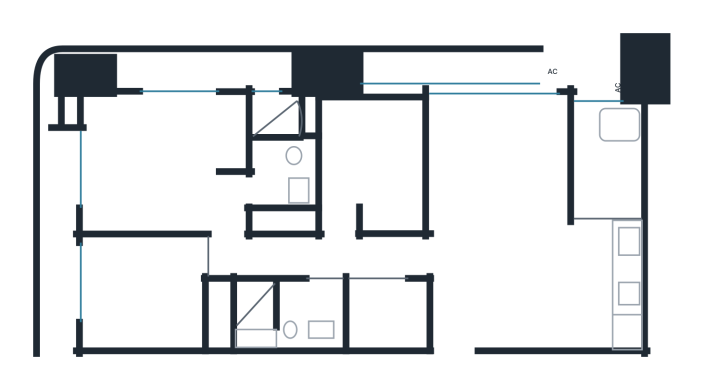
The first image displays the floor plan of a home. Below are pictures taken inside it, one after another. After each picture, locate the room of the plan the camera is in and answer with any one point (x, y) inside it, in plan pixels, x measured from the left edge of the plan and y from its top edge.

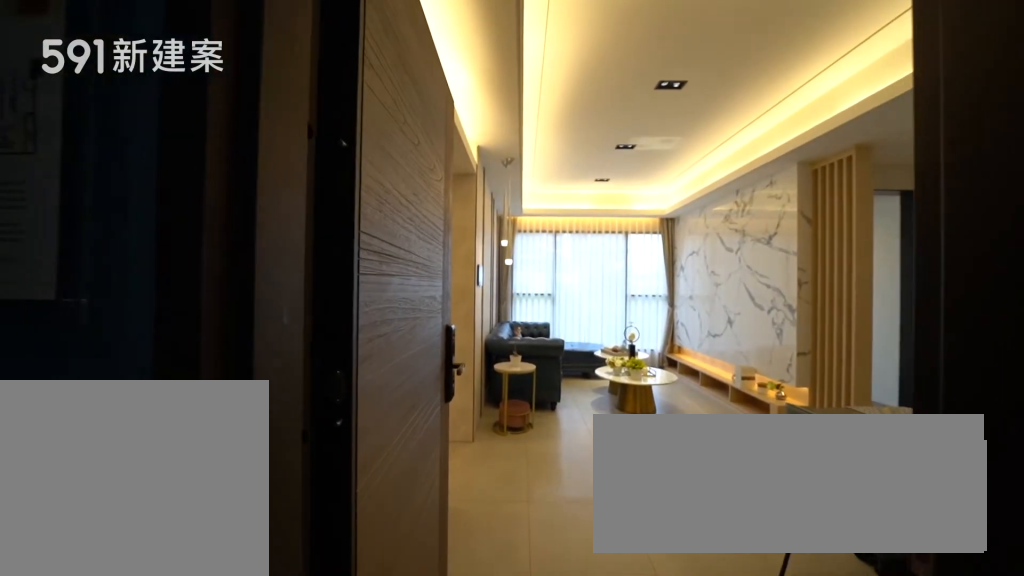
(455, 309)
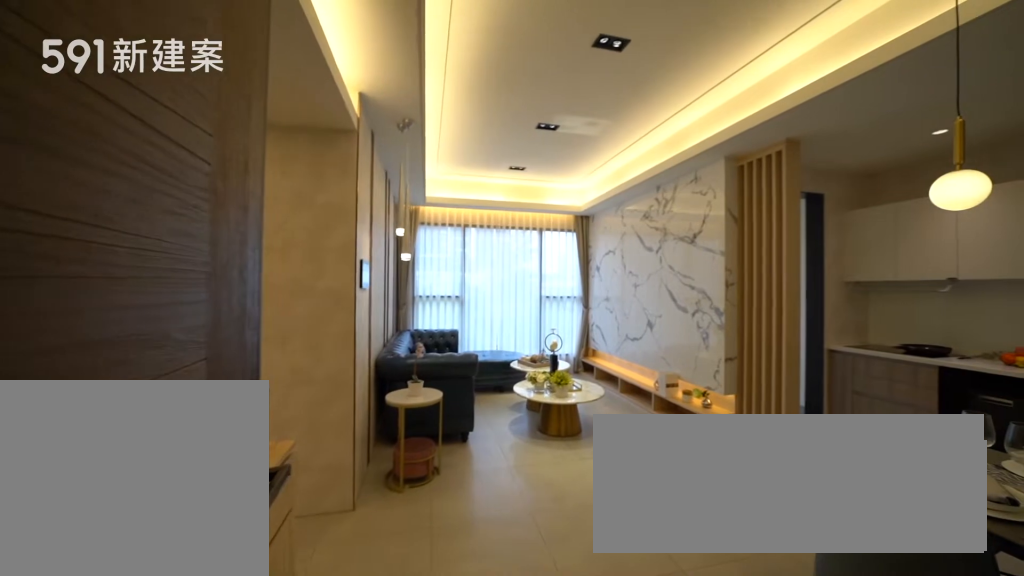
(455, 309)
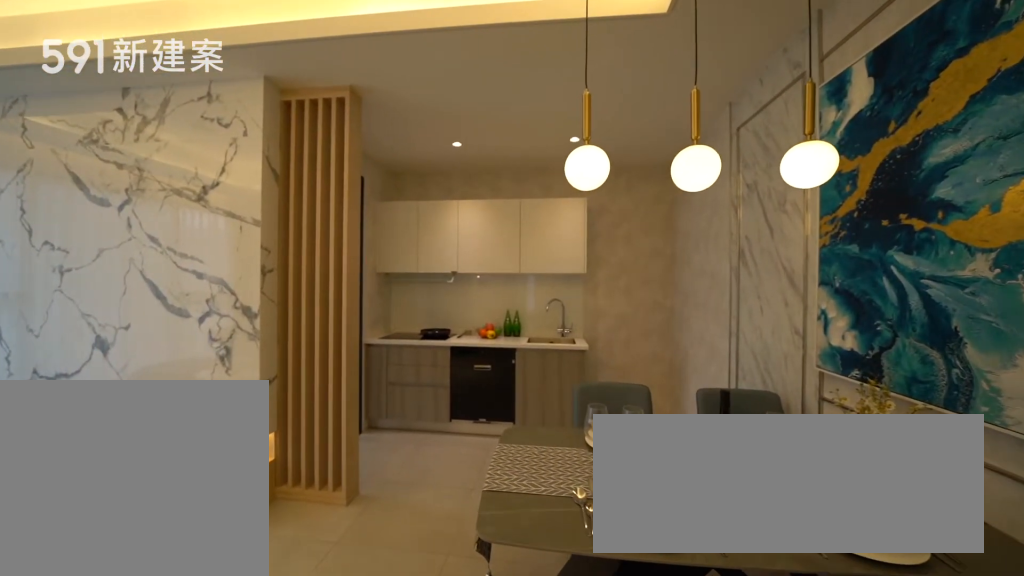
(532, 299)
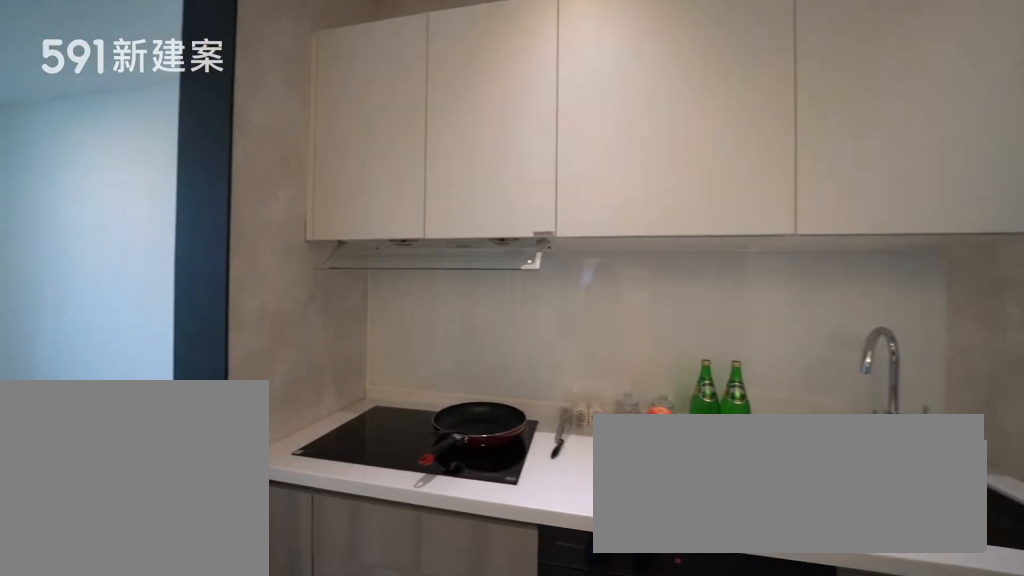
(609, 288)
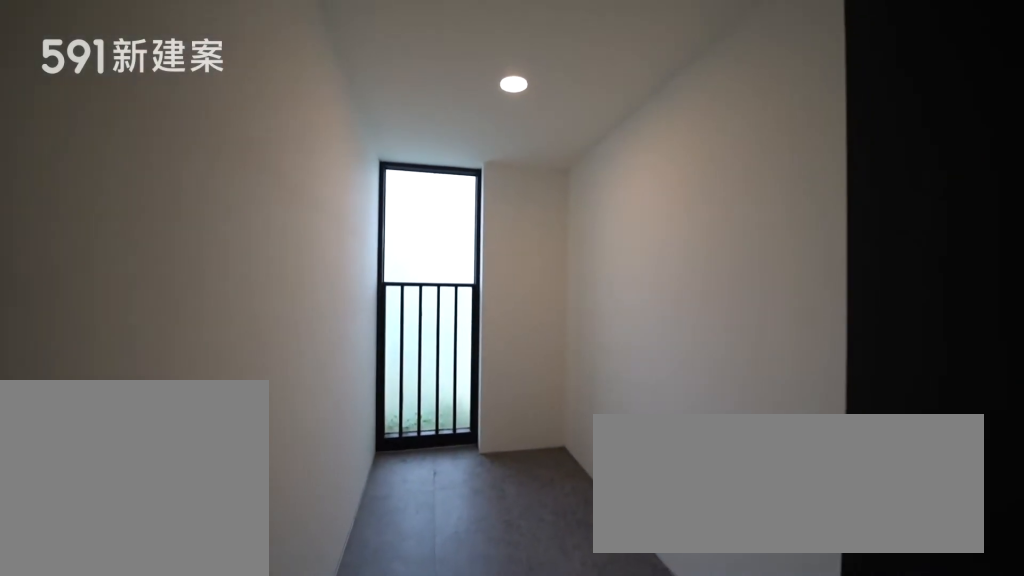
(609, 155)
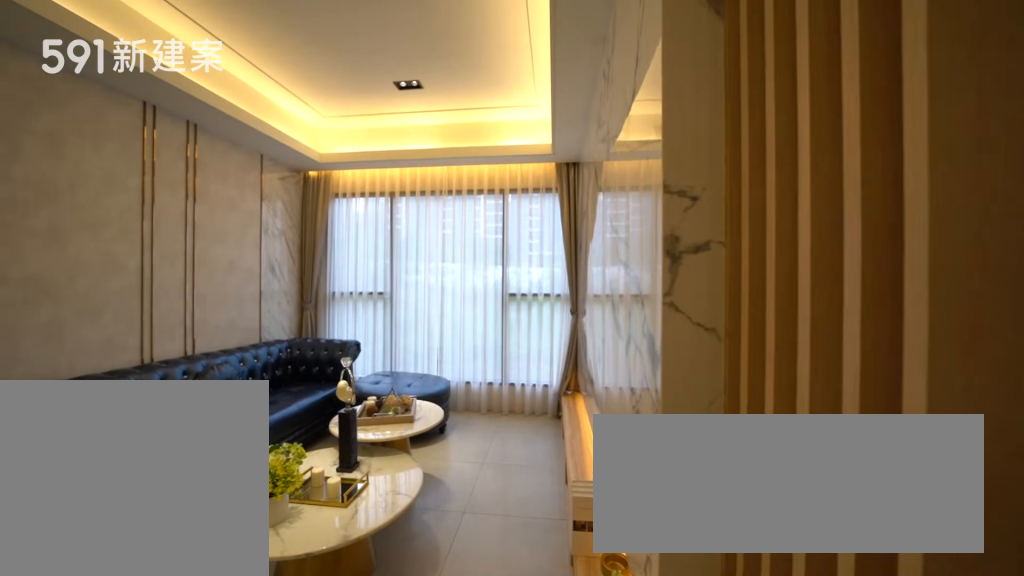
(497, 164)
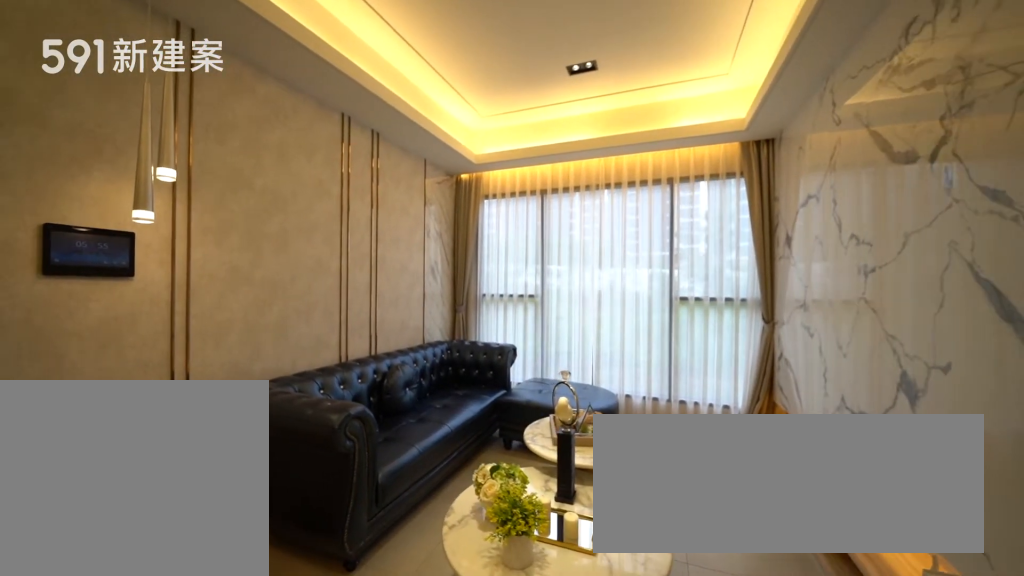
(497, 164)
